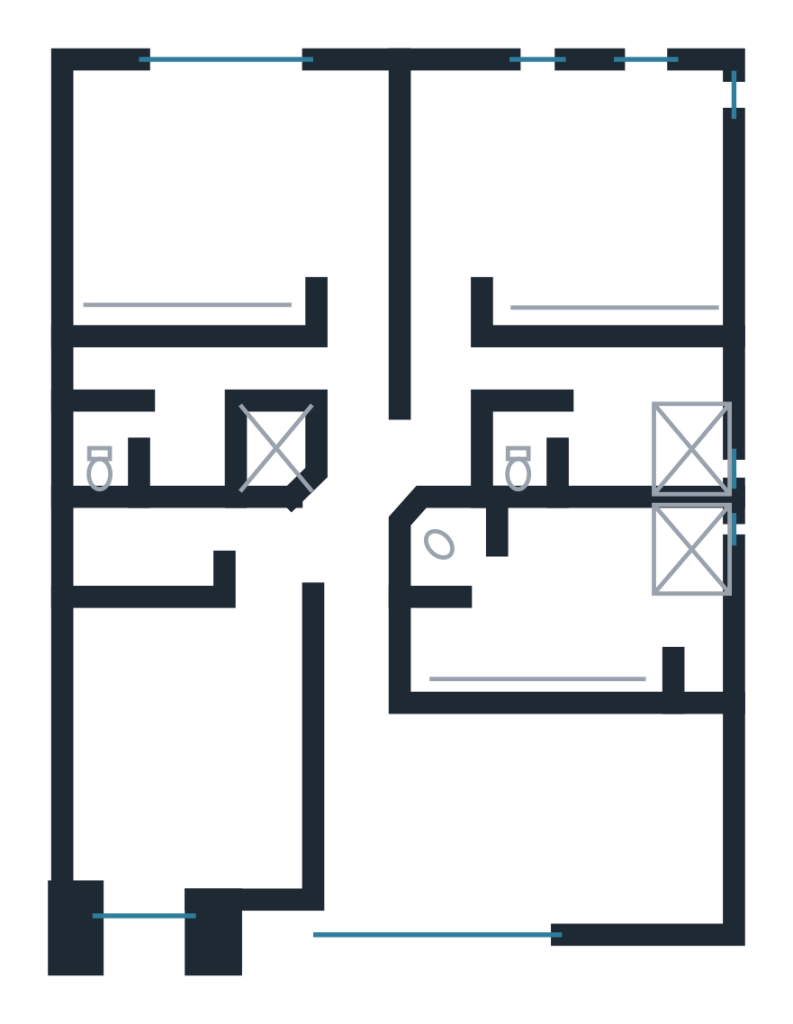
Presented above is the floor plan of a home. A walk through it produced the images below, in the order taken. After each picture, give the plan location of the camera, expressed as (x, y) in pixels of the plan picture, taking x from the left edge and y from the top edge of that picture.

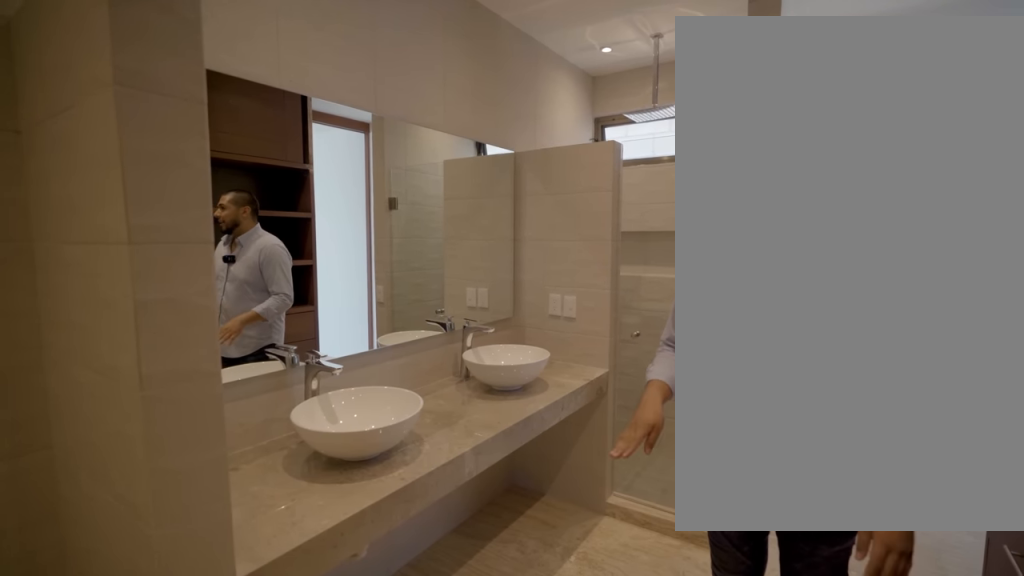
(509, 612)
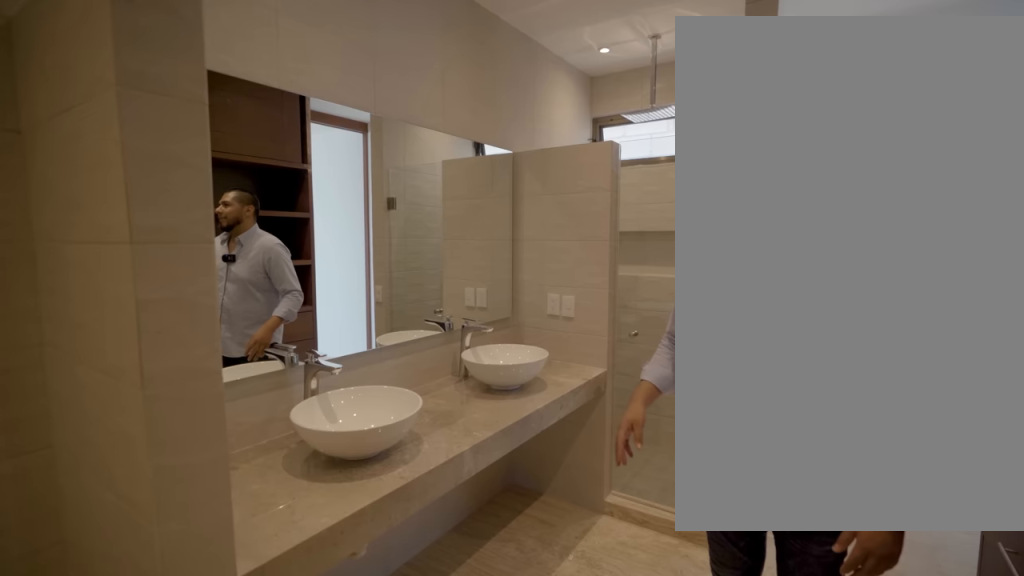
(510, 612)
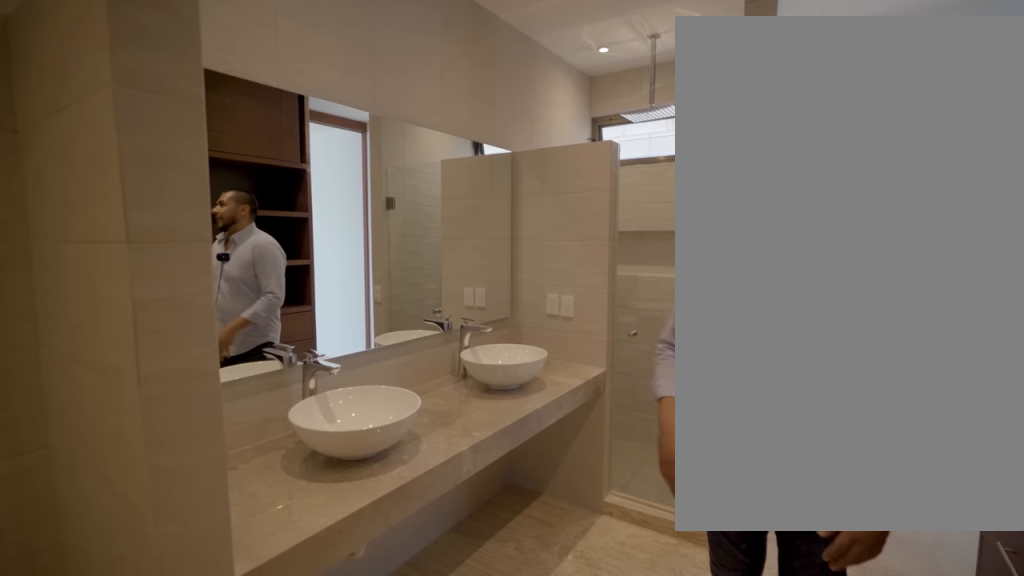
(510, 612)
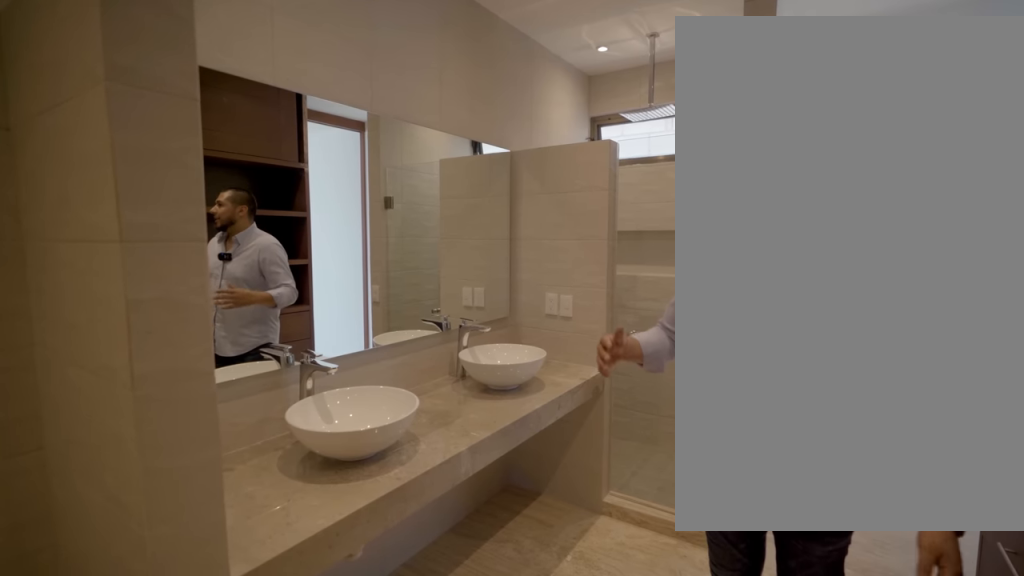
(510, 612)
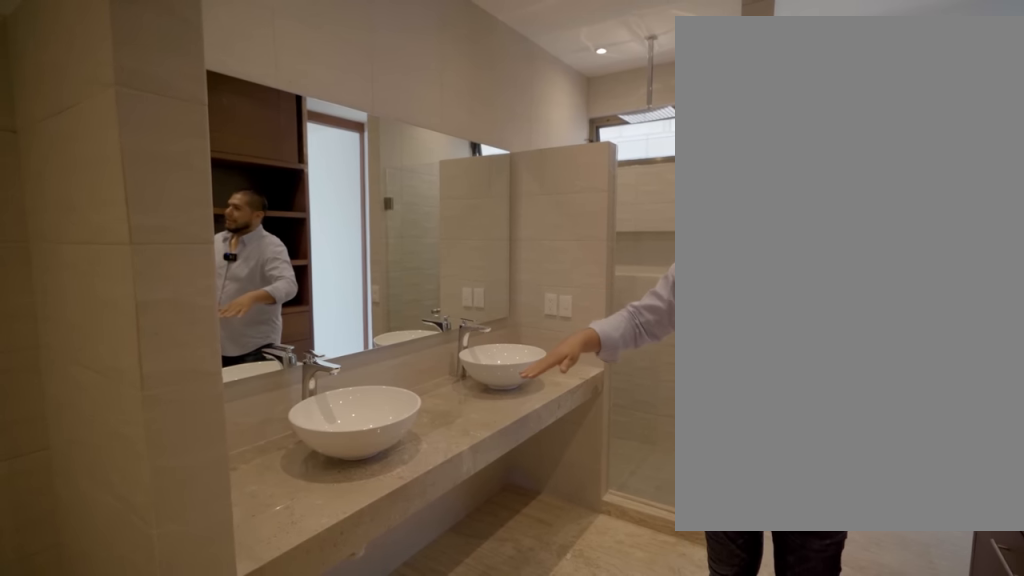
(512, 611)
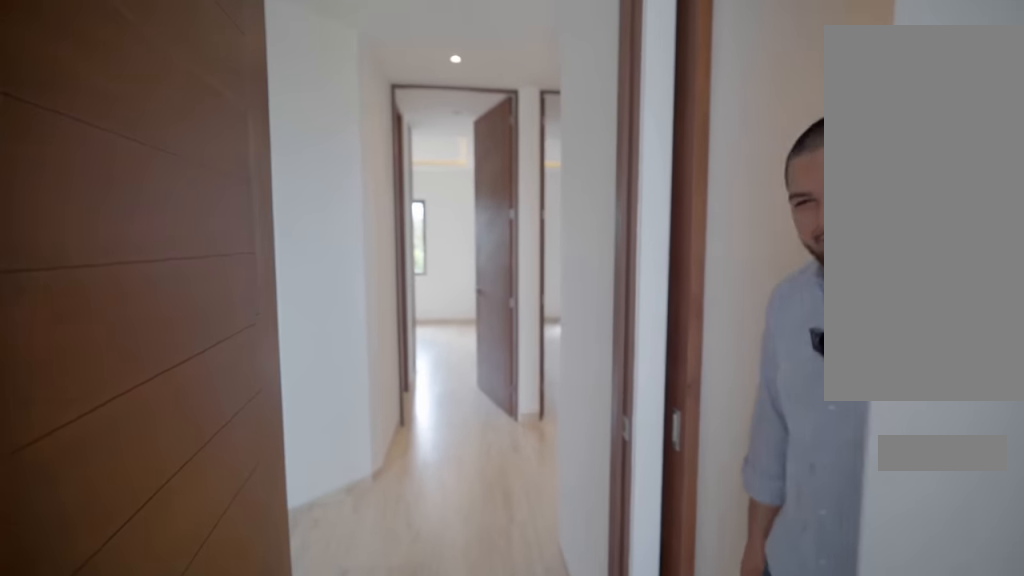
(339, 567)
